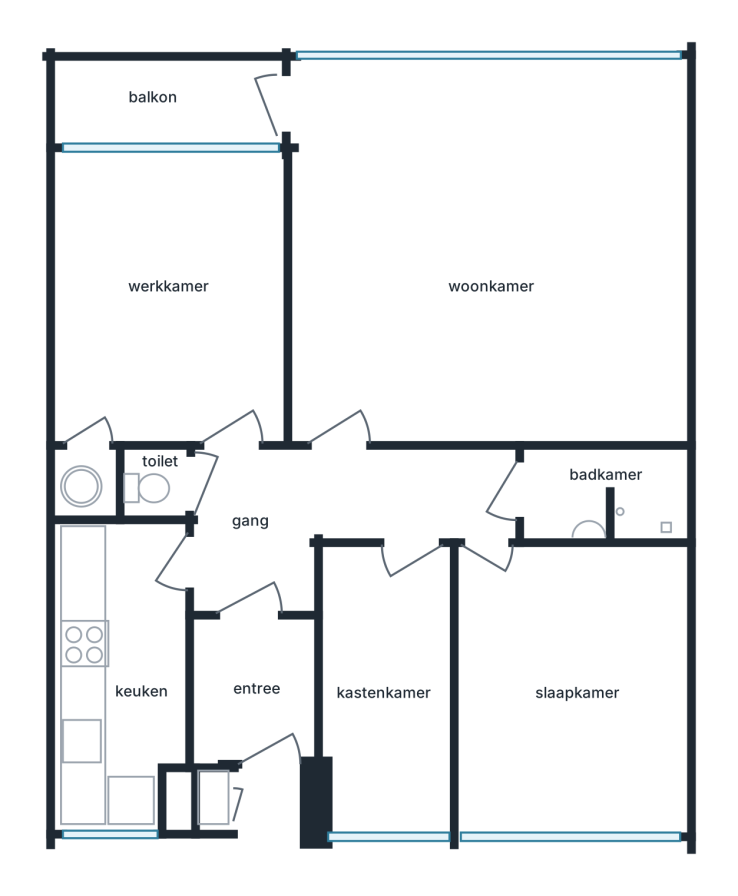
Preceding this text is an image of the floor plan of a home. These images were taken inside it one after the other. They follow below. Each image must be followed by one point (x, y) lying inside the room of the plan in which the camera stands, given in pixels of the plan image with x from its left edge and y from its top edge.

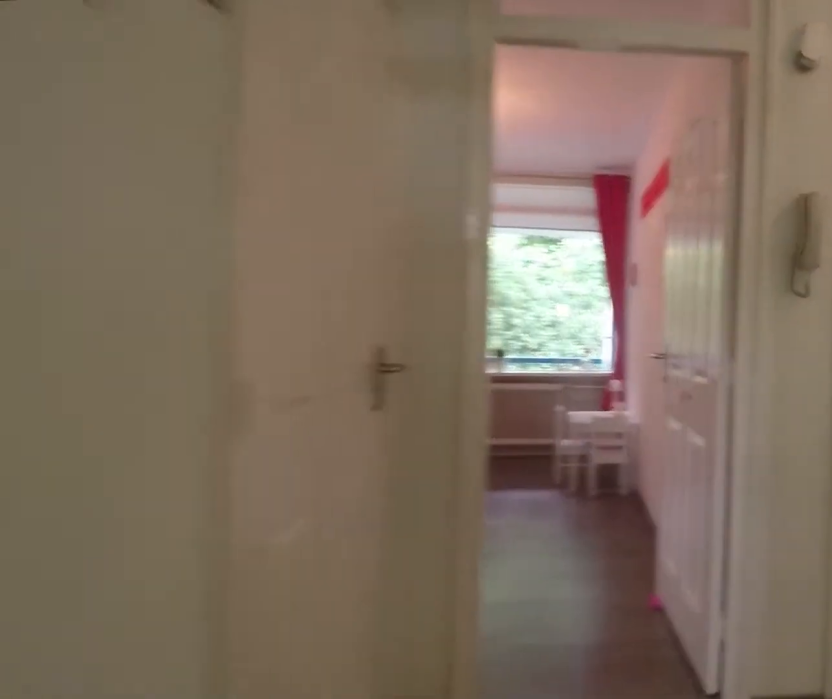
(332, 511)
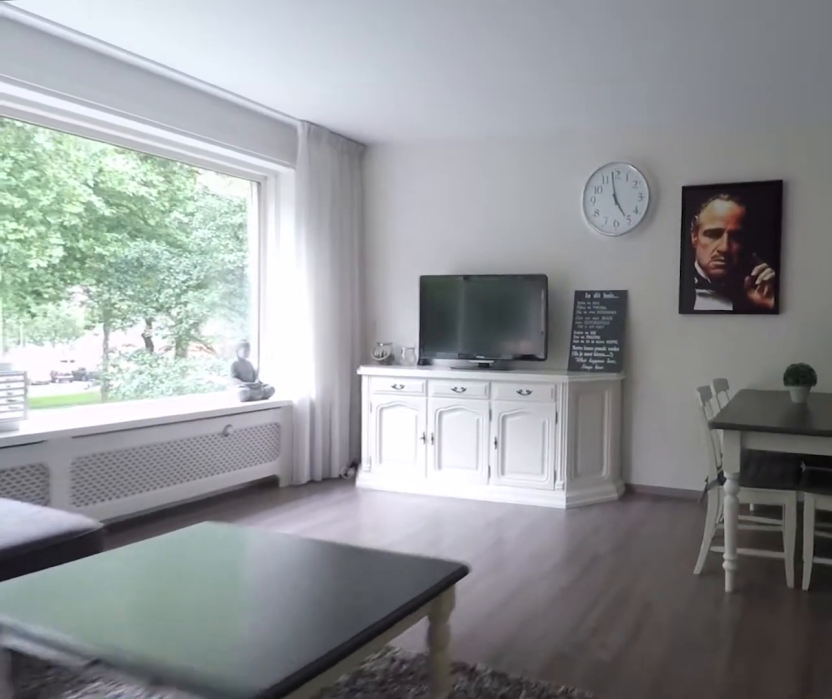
(488, 254)
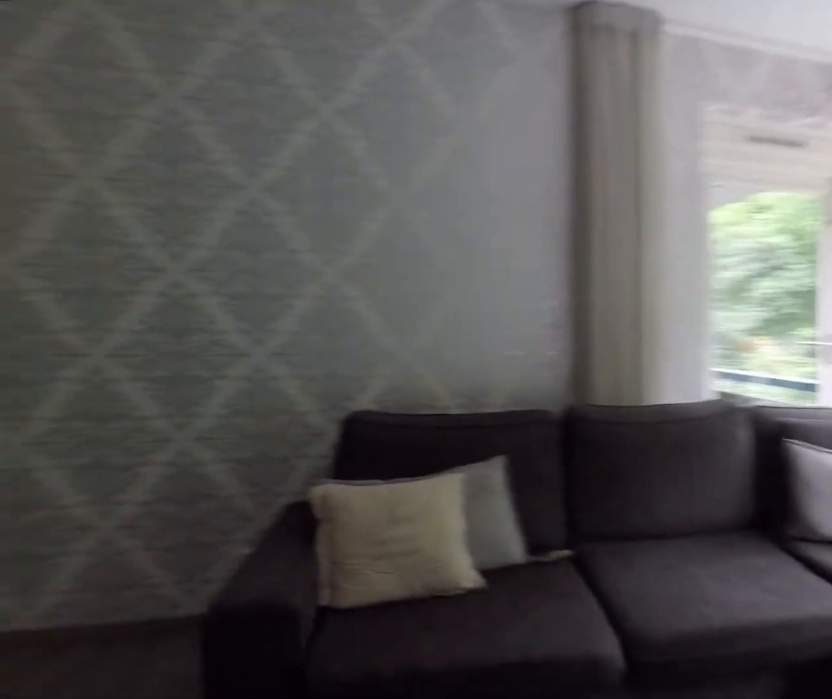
(488, 254)
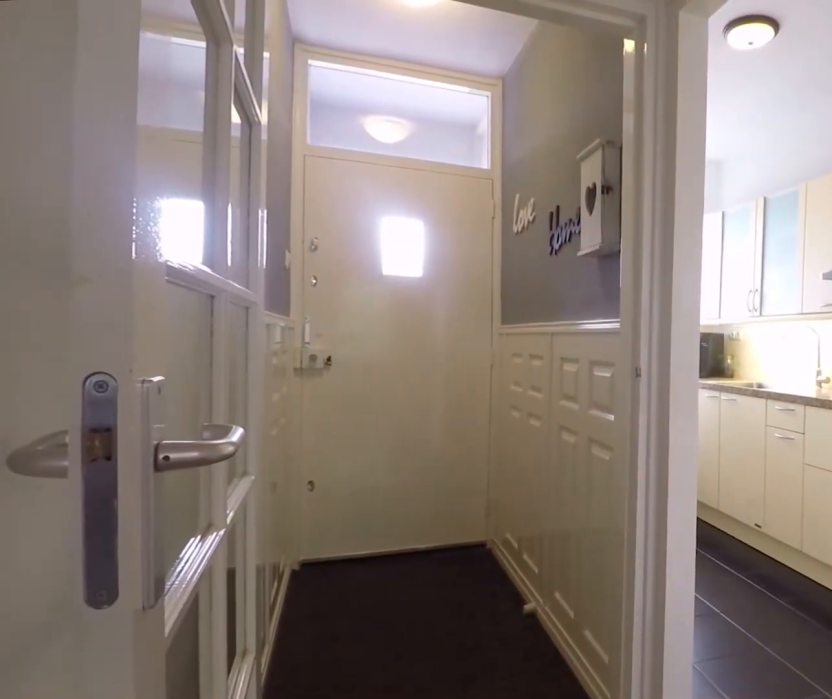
(332, 511)
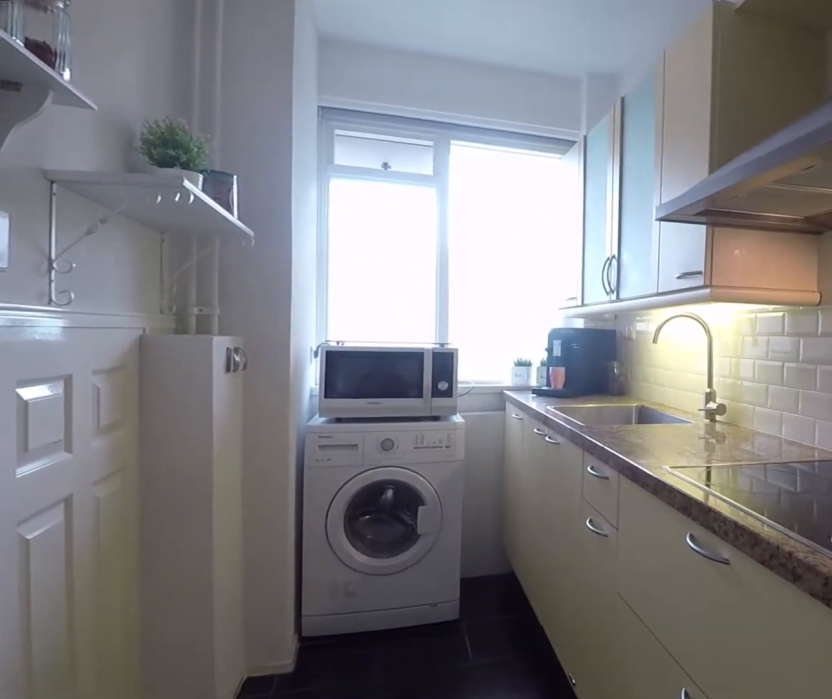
(120, 671)
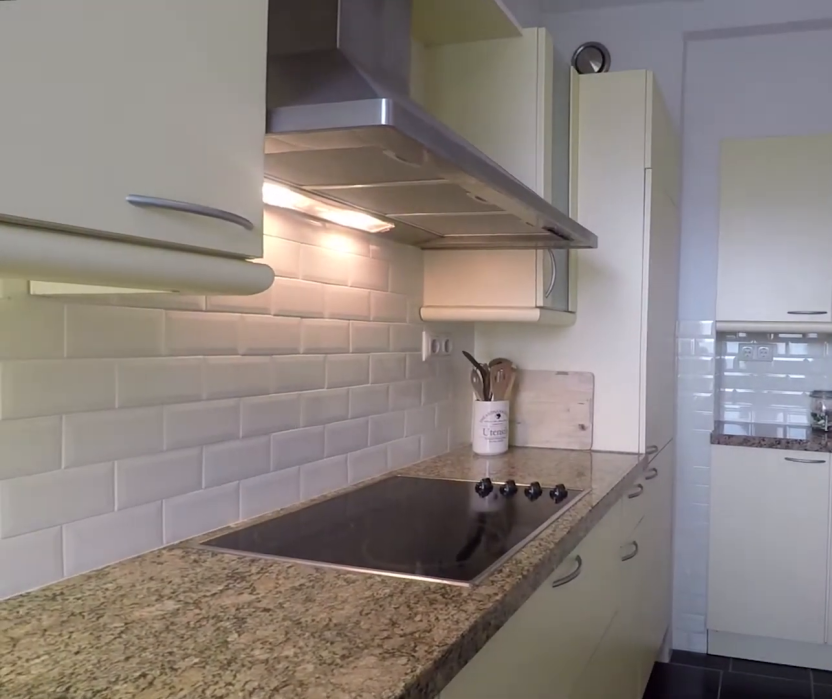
(120, 671)
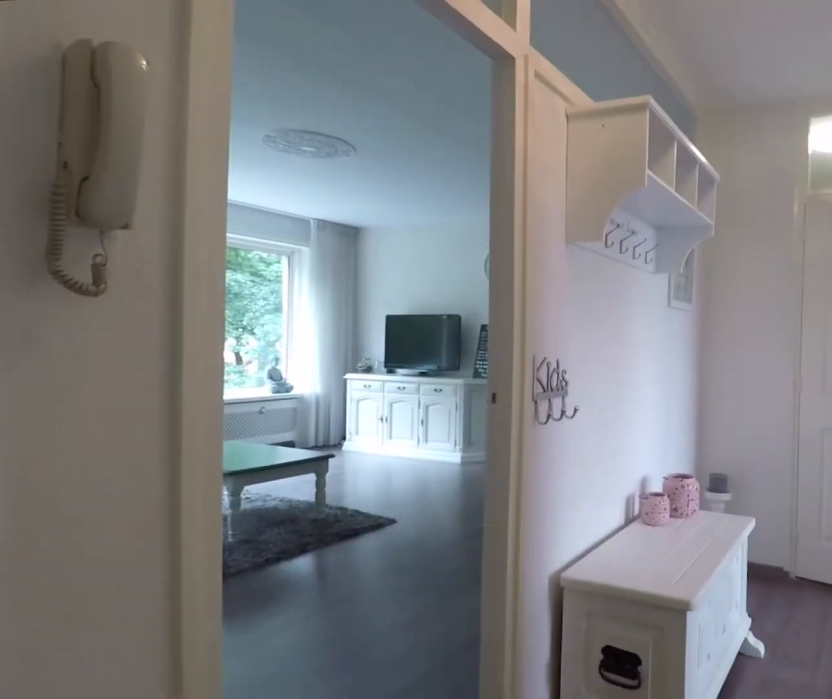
(333, 511)
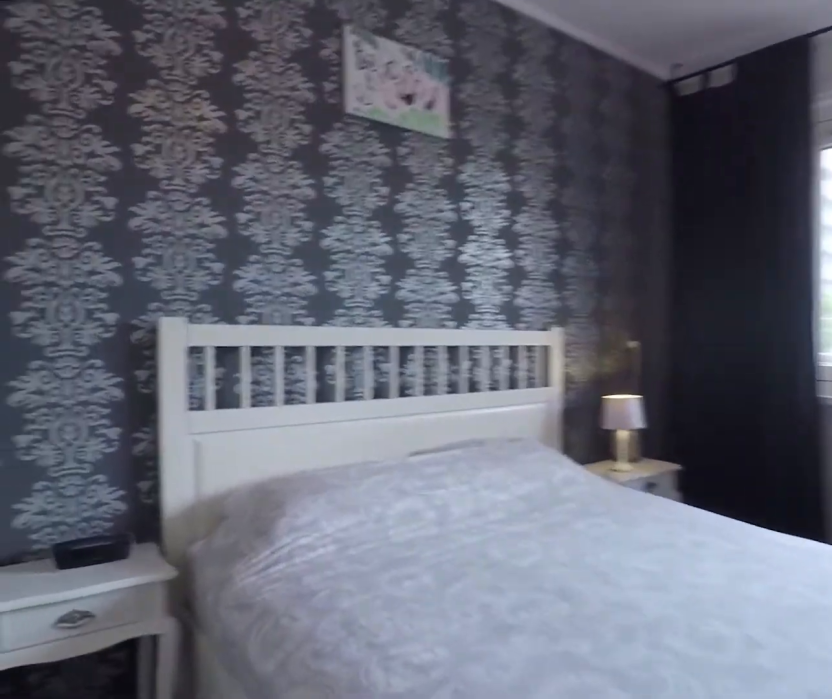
(570, 689)
